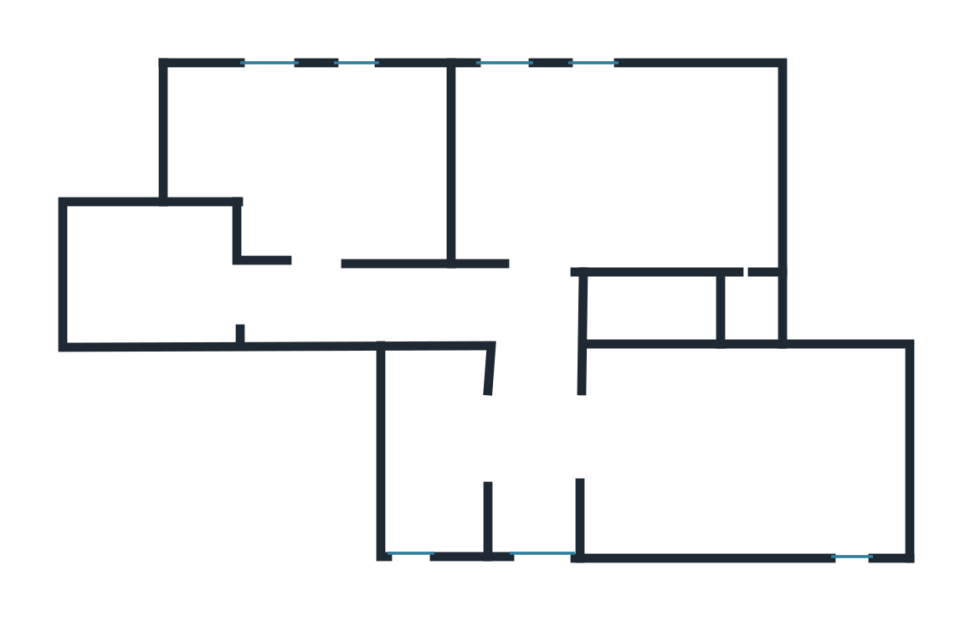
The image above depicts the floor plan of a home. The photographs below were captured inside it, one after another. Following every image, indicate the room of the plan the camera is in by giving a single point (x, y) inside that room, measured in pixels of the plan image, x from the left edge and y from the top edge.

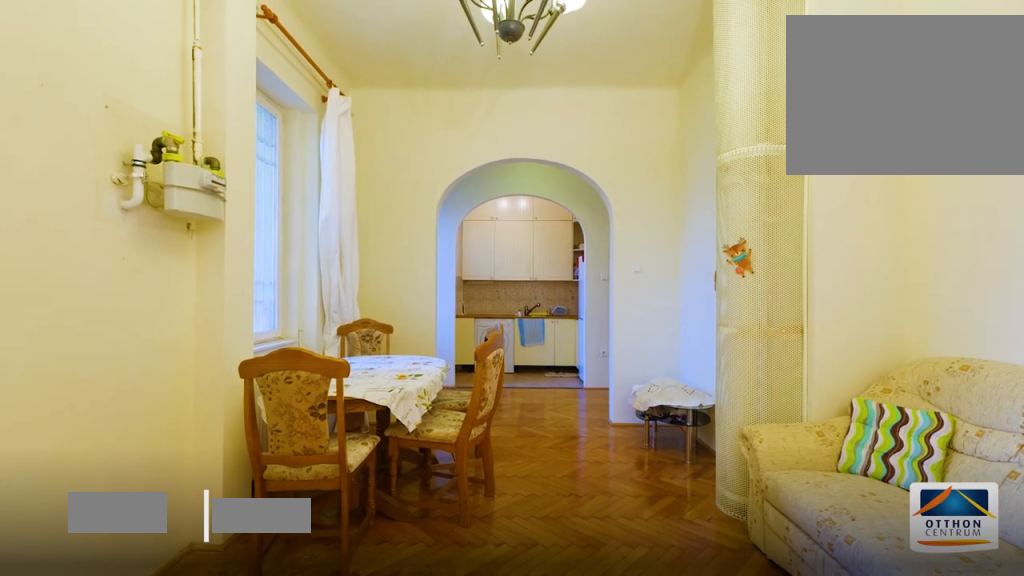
(728, 465)
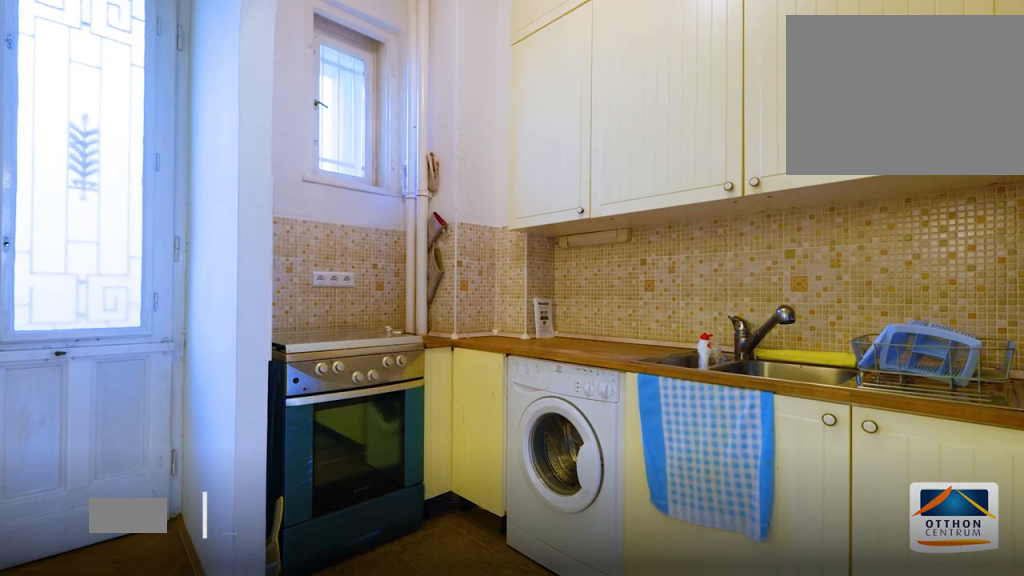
(440, 469)
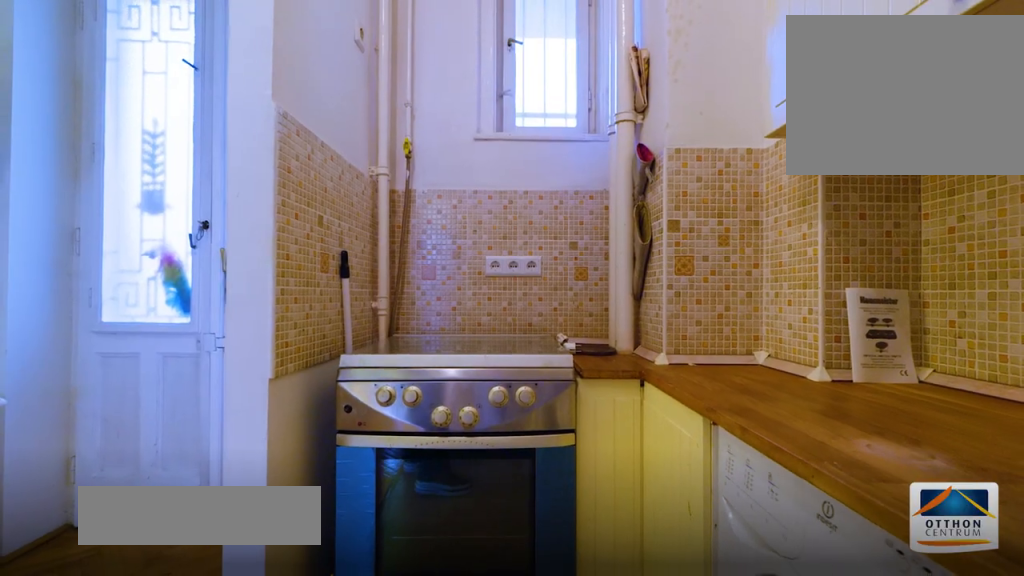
(439, 469)
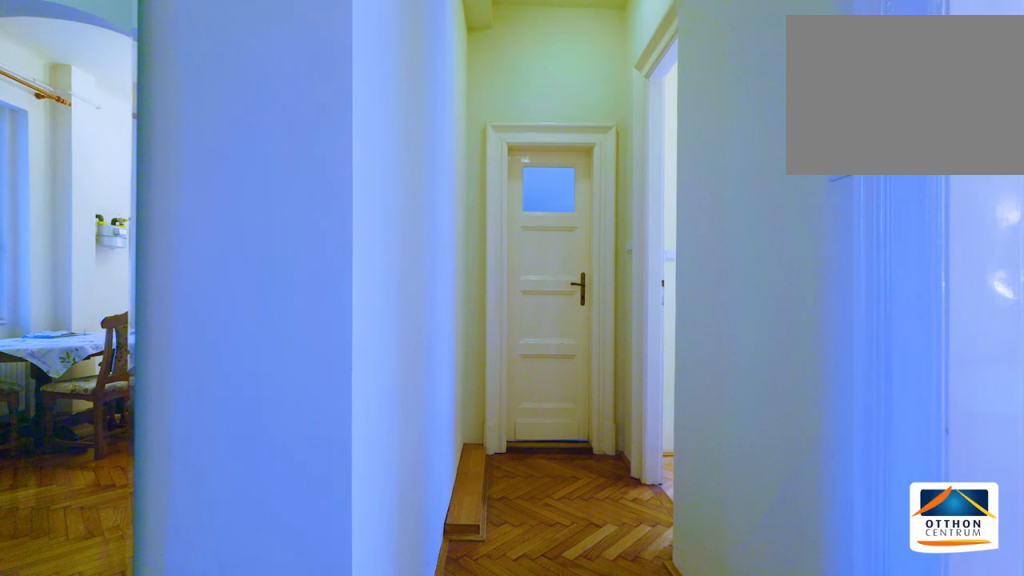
(545, 300)
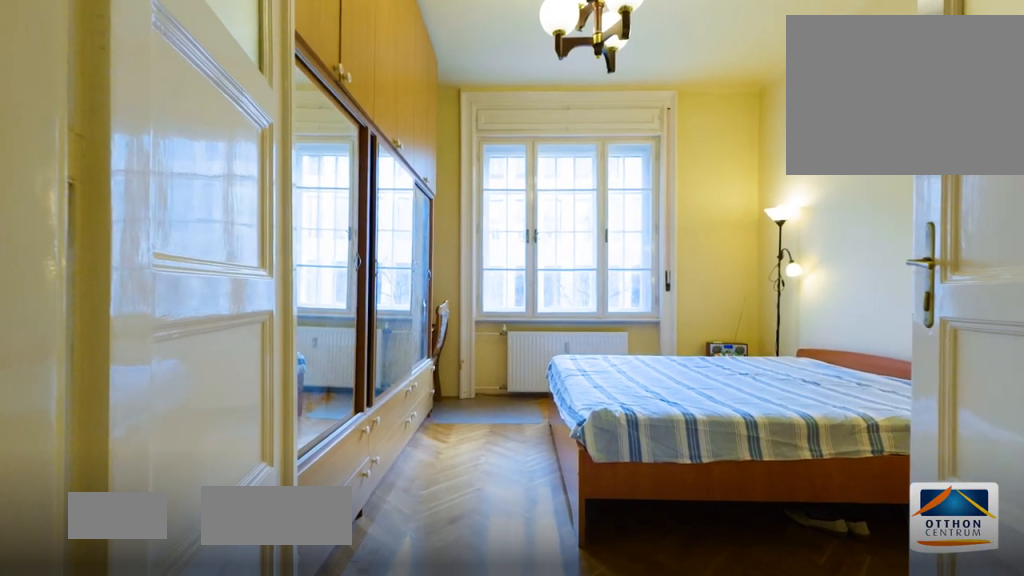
(623, 161)
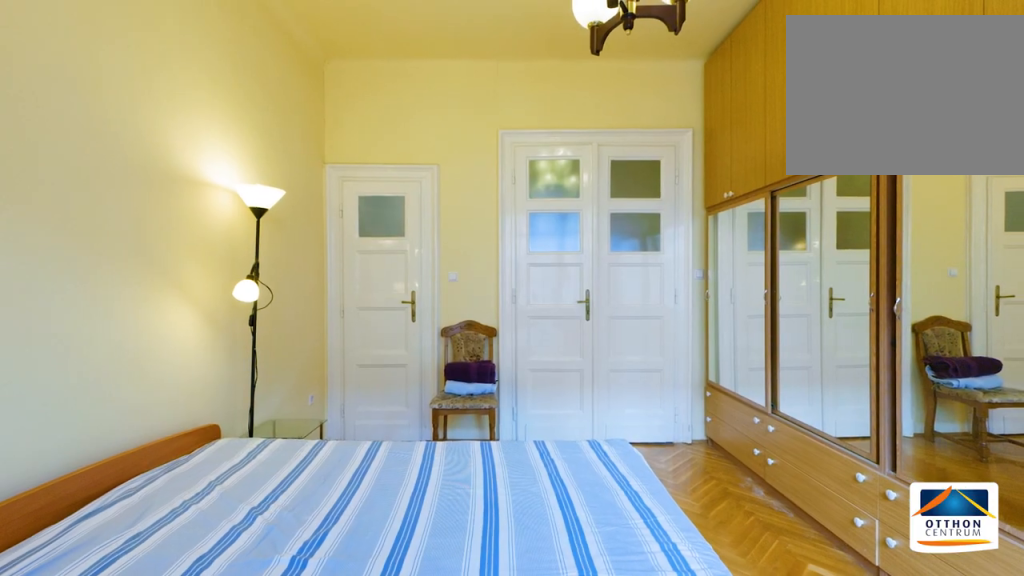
(621, 162)
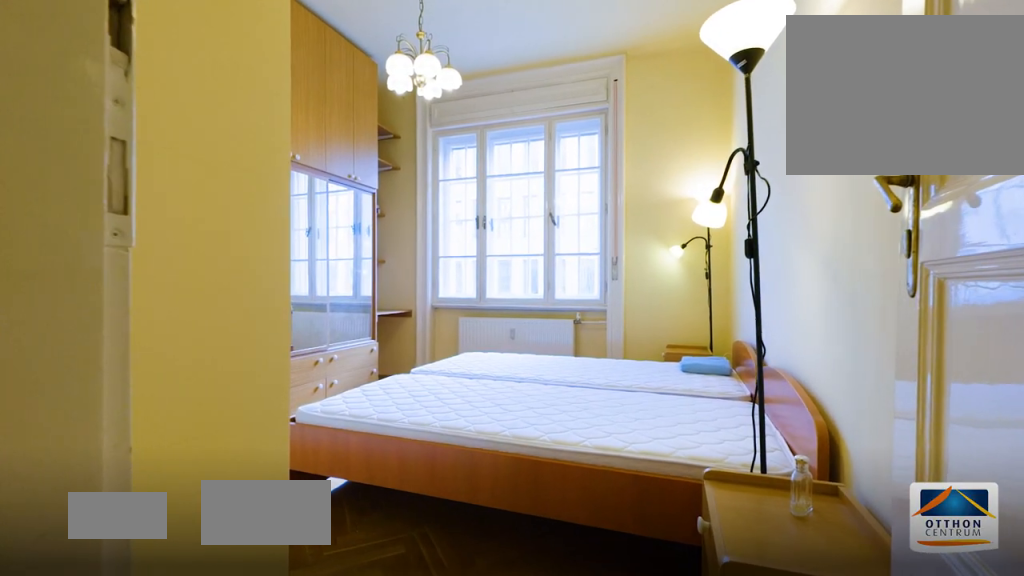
(349, 161)
